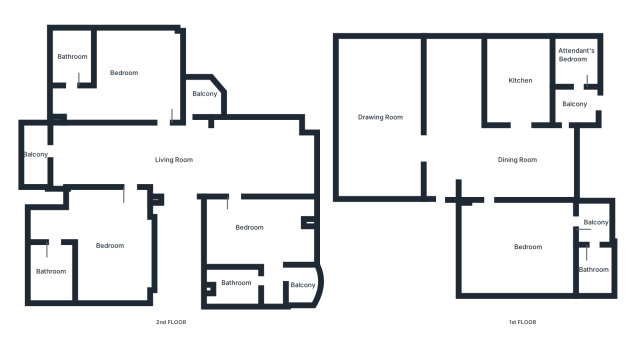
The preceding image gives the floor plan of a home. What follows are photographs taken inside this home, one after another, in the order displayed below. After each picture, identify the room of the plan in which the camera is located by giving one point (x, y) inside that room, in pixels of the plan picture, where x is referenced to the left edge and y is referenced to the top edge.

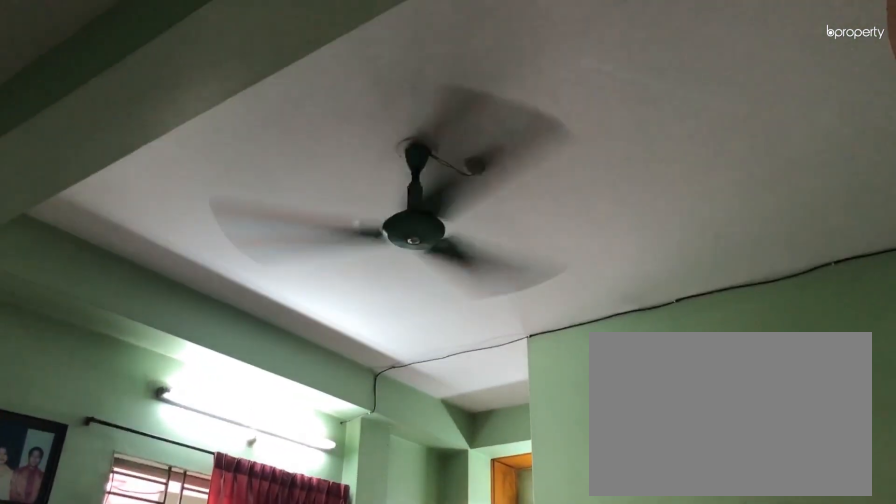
(252, 229)
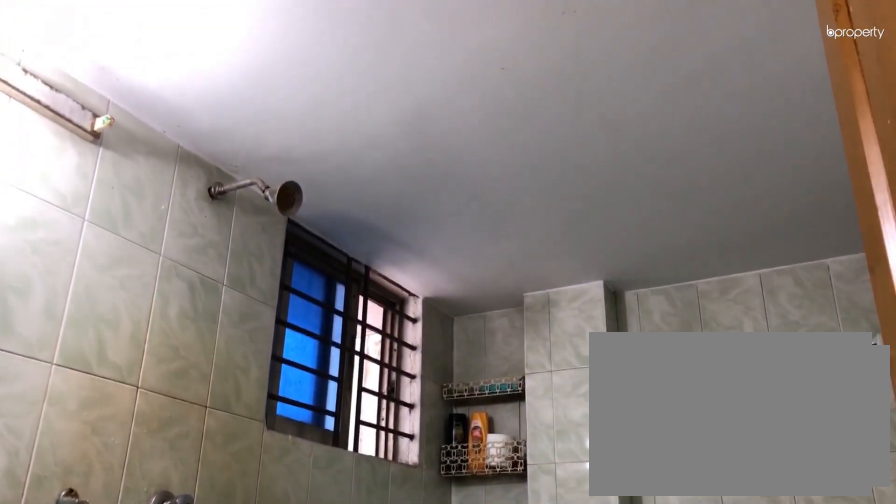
(230, 289)
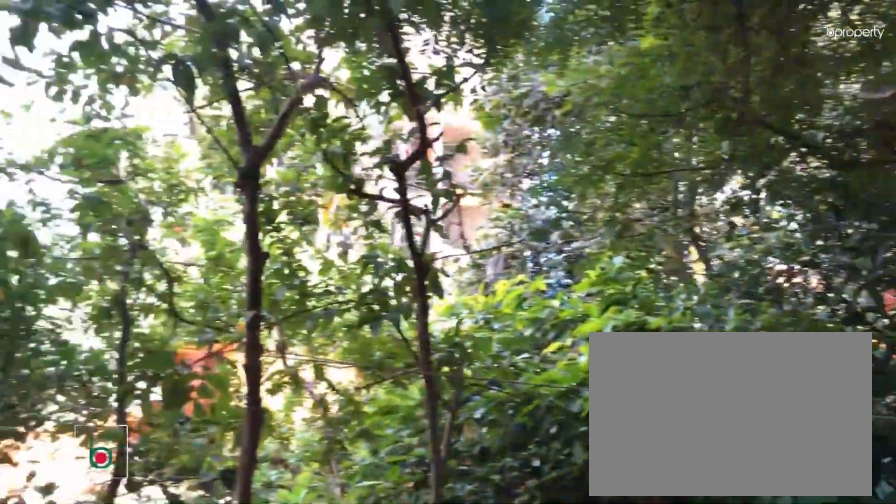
(300, 289)
